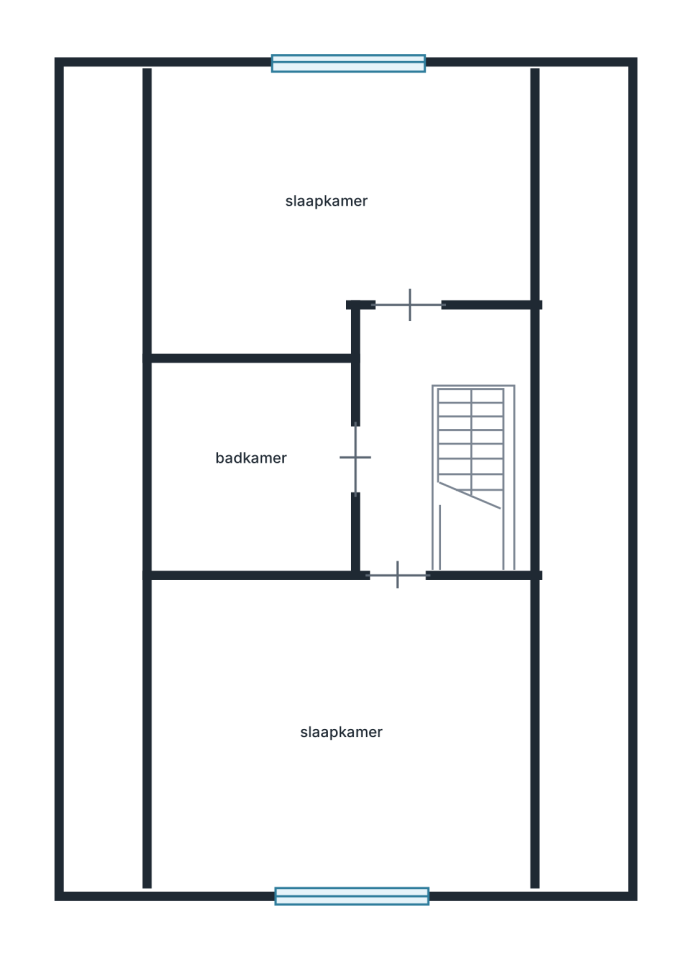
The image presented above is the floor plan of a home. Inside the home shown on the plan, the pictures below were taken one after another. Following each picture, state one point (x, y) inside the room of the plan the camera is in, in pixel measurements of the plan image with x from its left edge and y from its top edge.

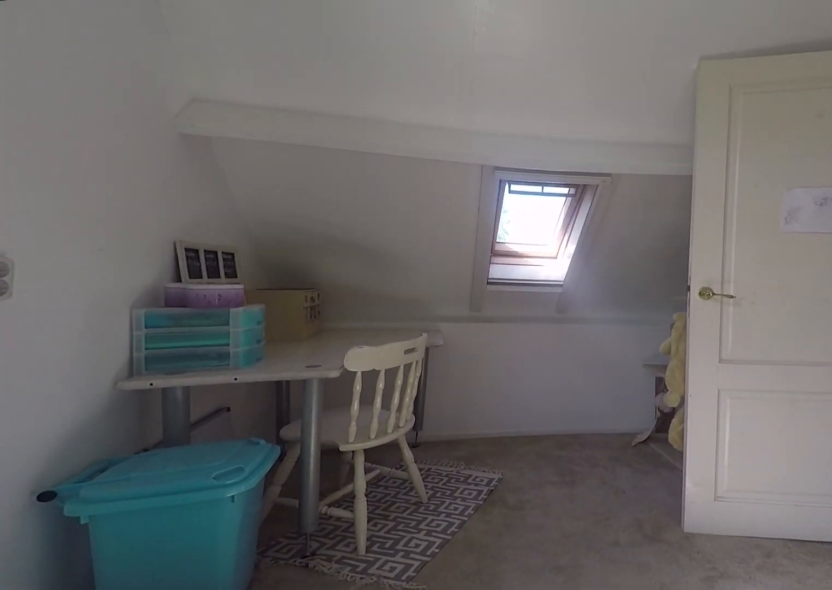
(332, 203)
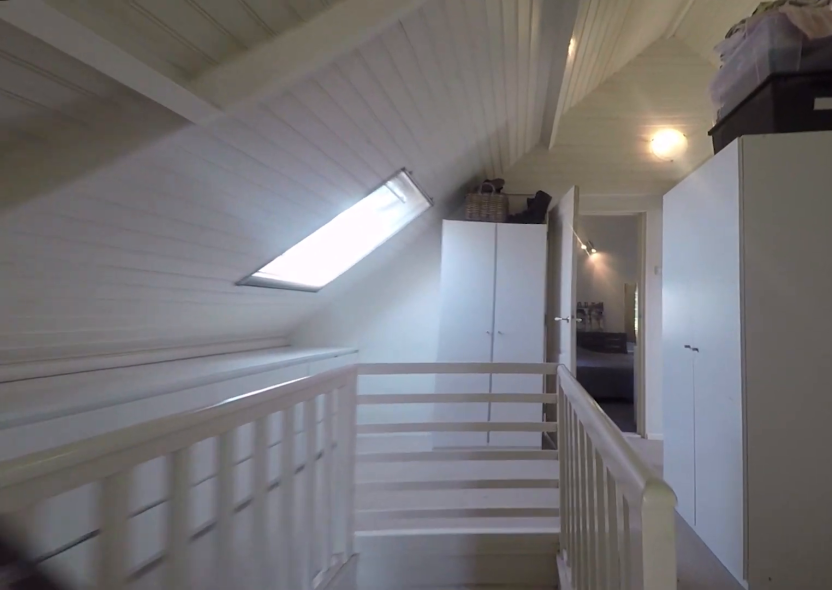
(434, 424)
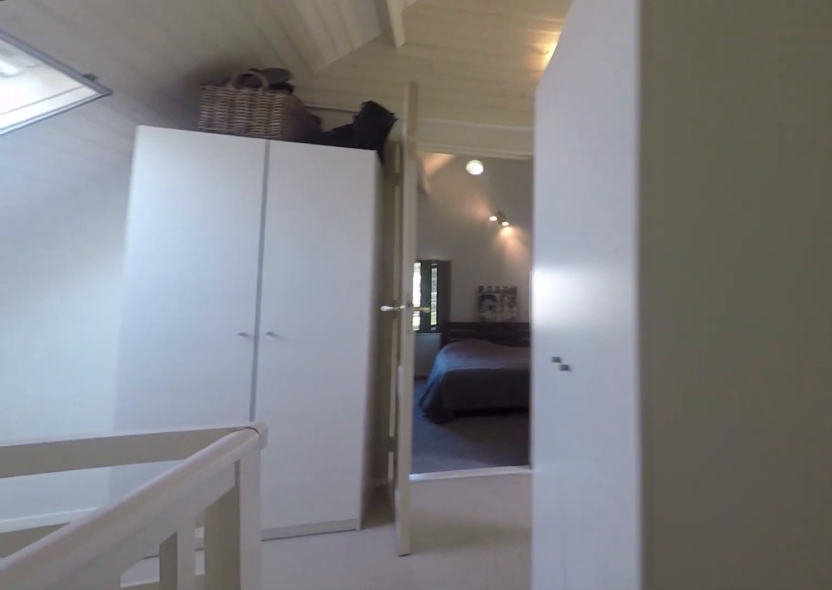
(434, 424)
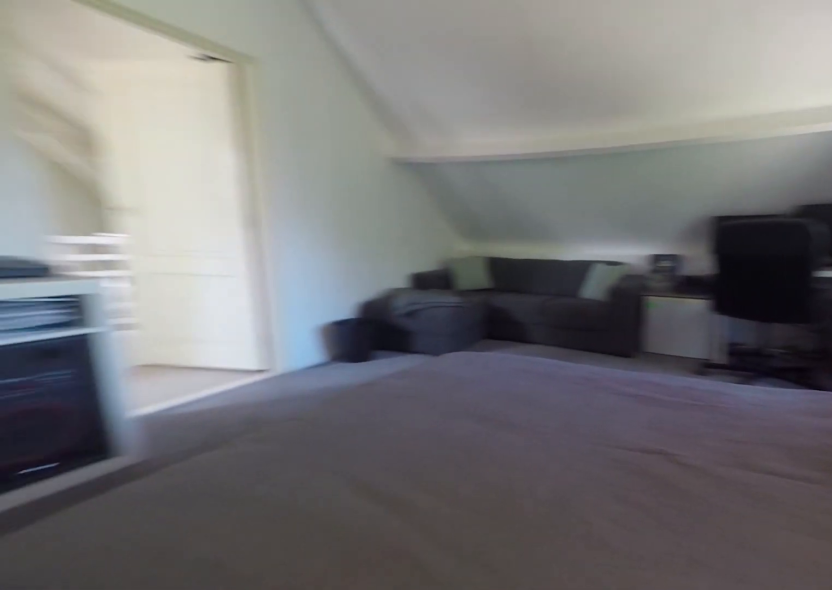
(395, 682)
